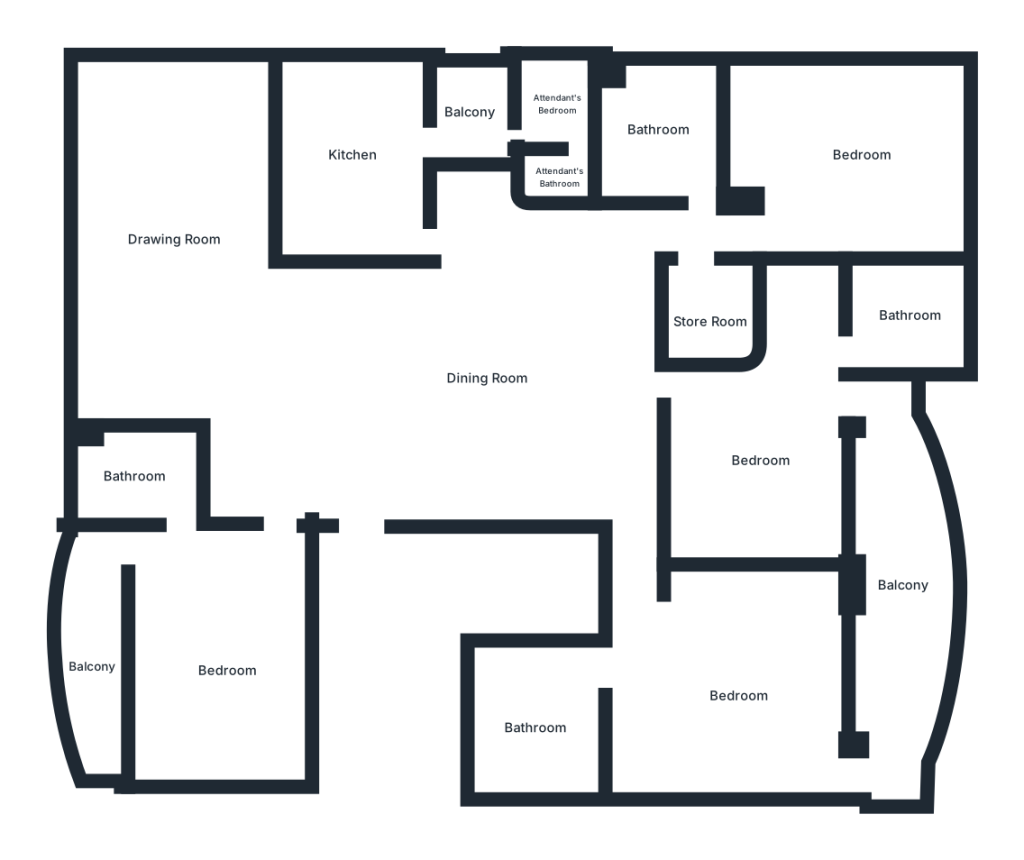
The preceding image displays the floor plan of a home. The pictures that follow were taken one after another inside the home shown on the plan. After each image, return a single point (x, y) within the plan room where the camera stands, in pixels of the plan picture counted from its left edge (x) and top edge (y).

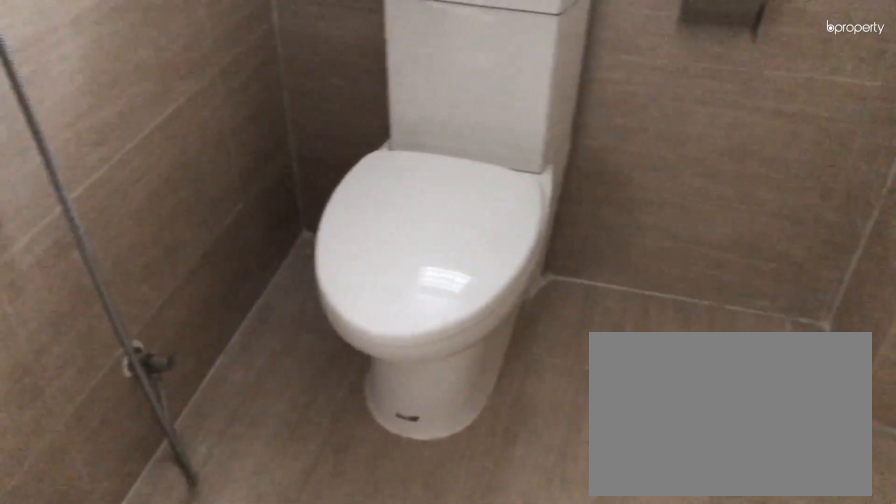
(138, 474)
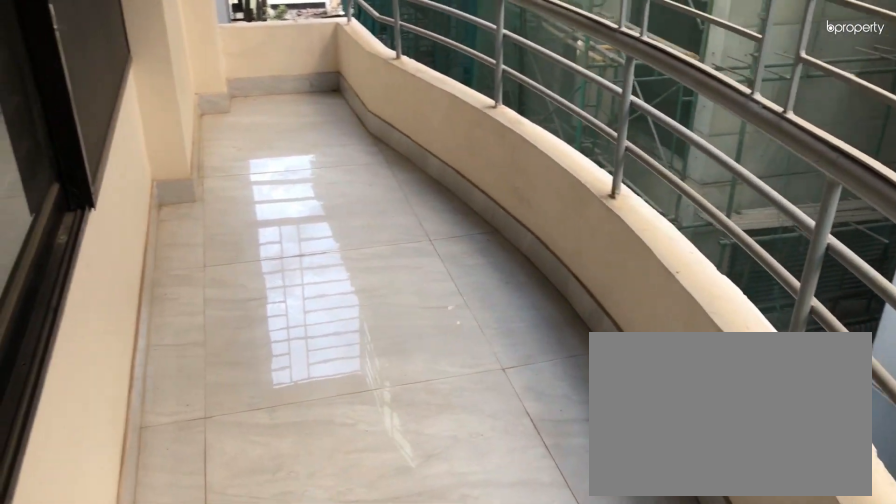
(96, 666)
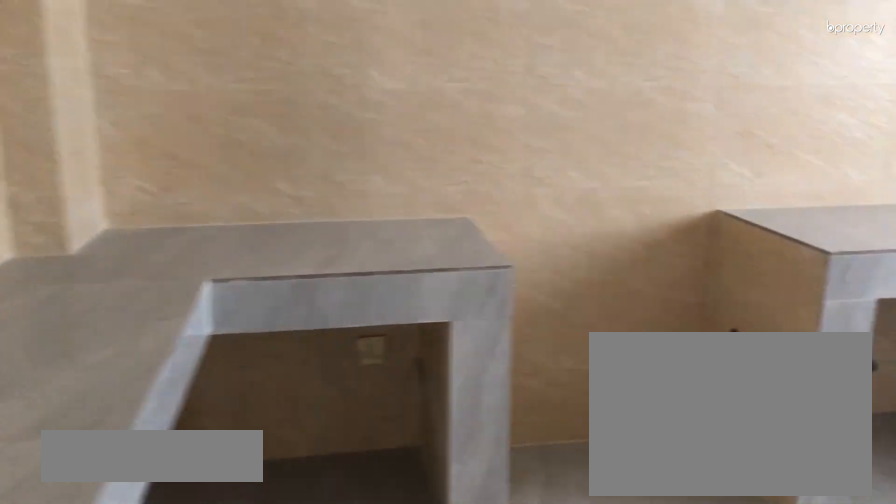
(353, 150)
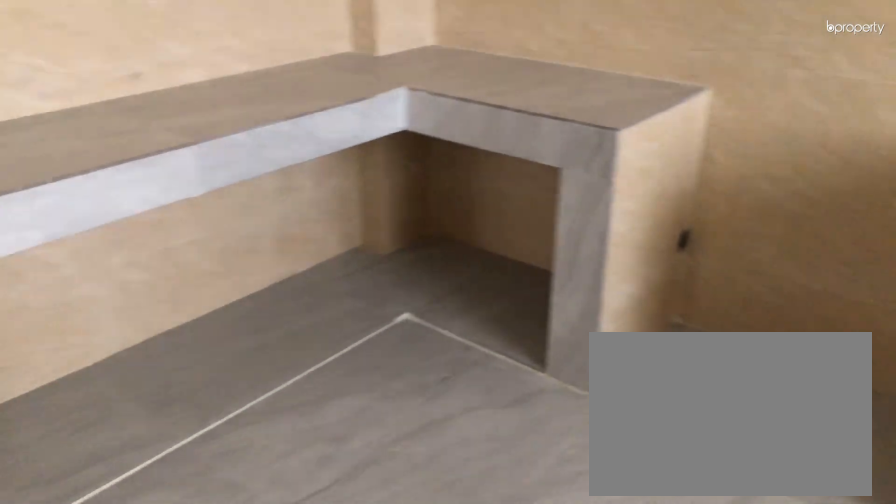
(353, 150)
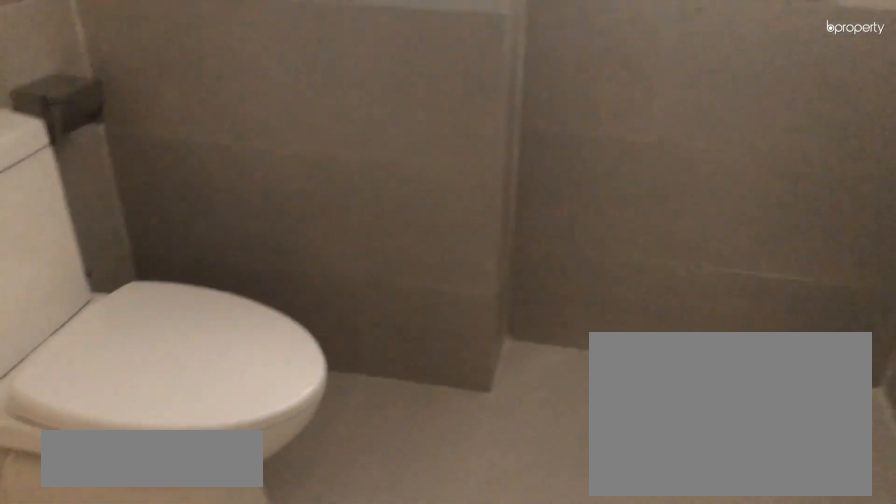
(663, 138)
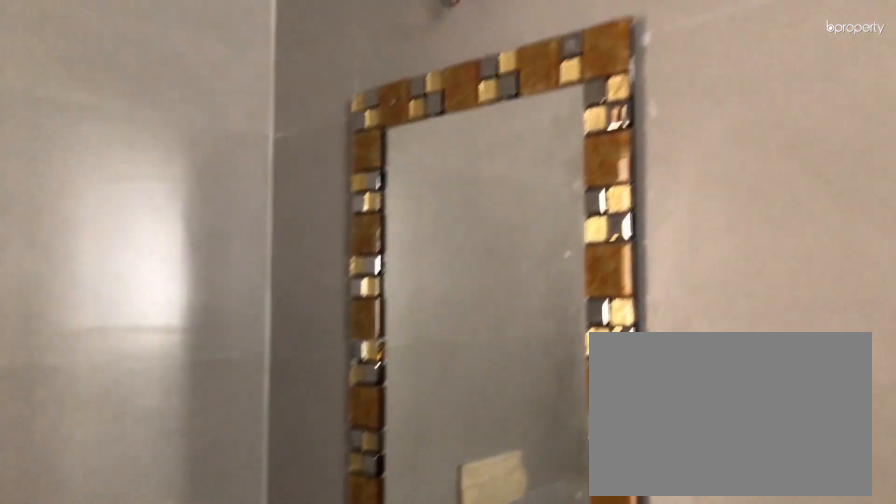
(663, 138)
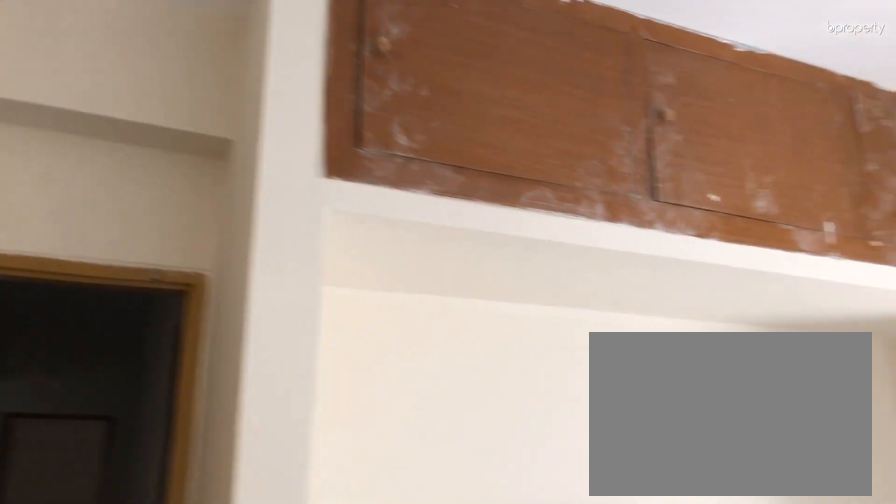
(846, 162)
